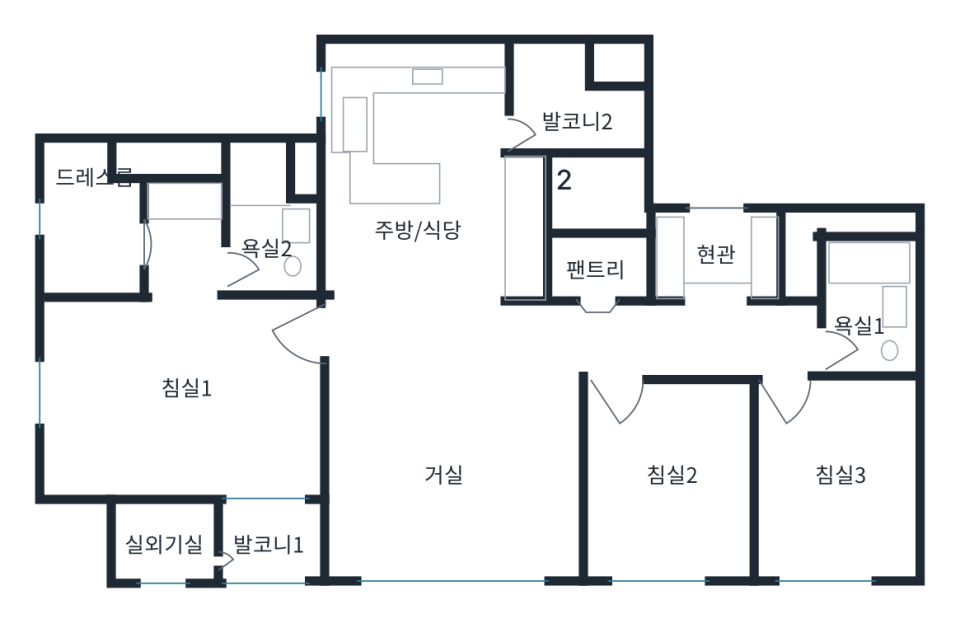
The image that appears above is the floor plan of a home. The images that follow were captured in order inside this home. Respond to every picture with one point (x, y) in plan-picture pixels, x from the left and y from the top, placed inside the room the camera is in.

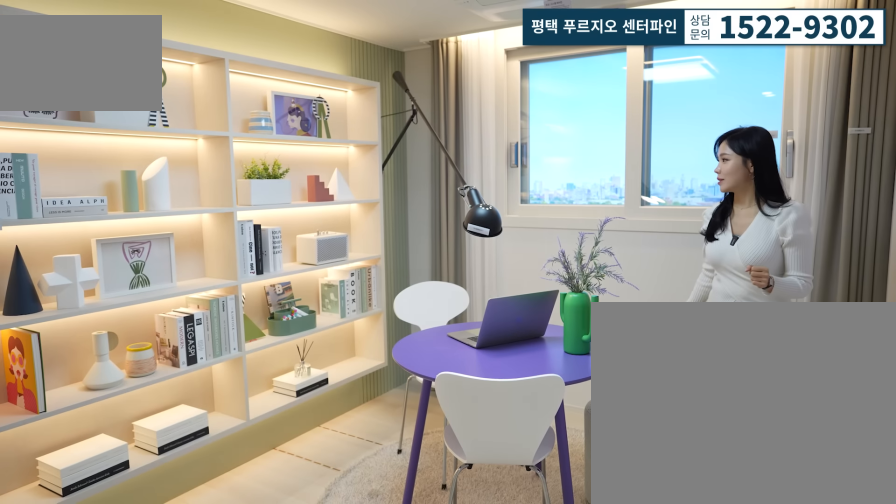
(666, 472)
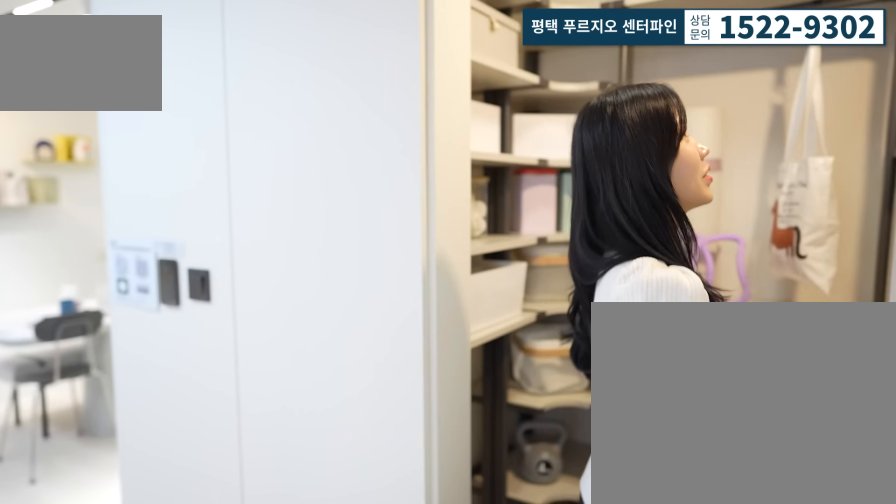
(600, 302)
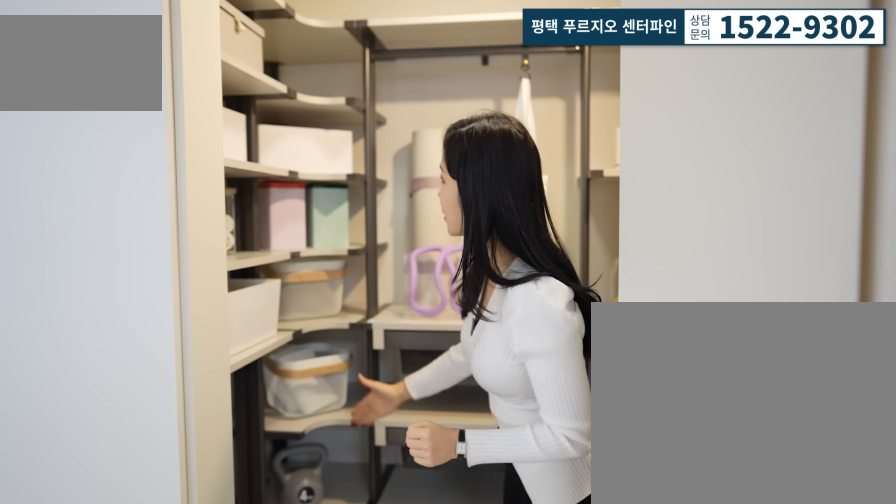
(600, 302)
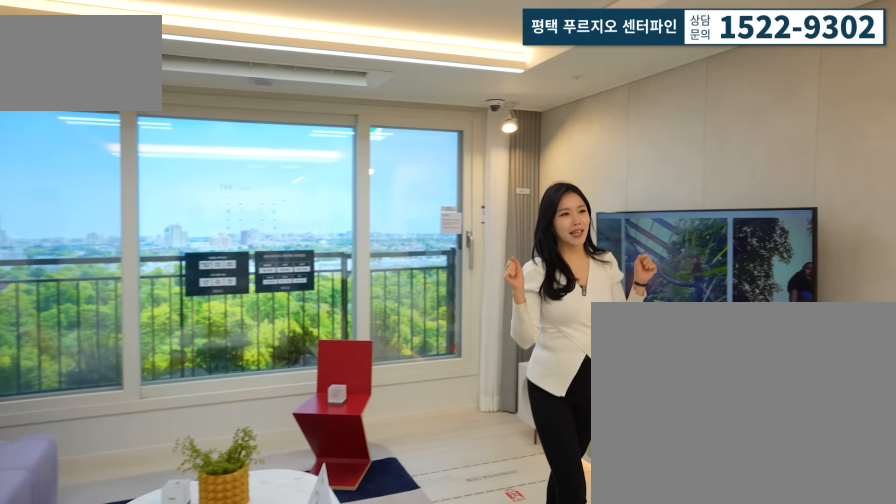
(448, 461)
